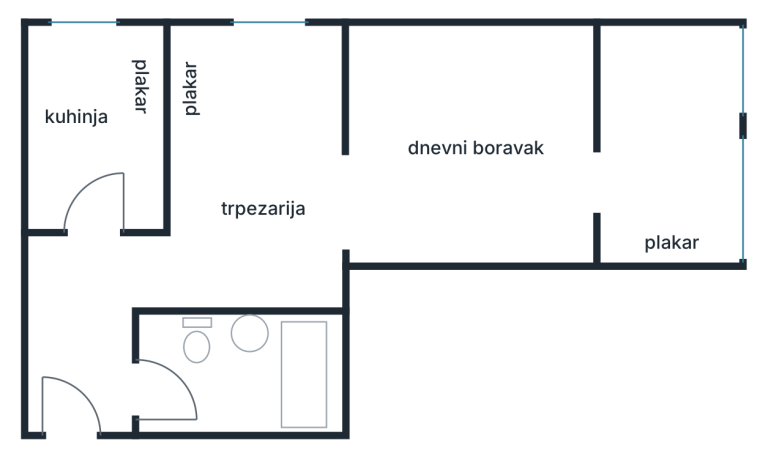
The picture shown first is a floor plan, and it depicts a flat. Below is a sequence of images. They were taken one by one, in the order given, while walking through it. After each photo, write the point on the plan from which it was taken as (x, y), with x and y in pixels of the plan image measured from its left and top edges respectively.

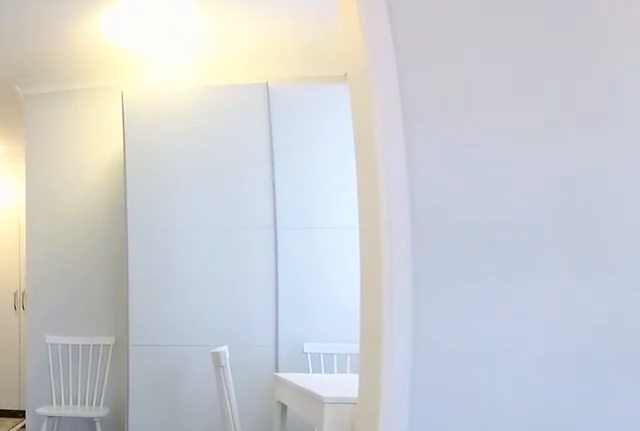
(480, 191)
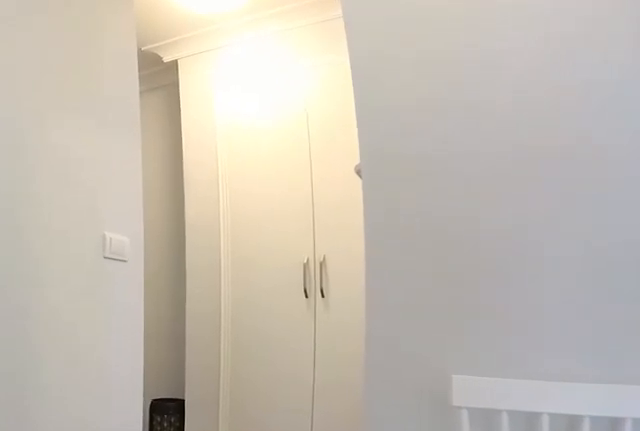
(270, 233)
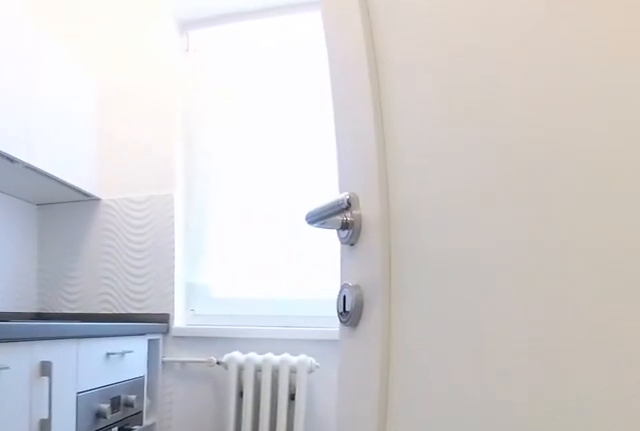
(97, 269)
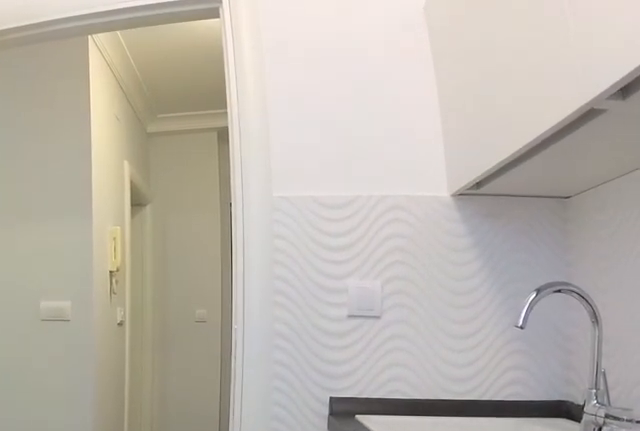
(97, 82)
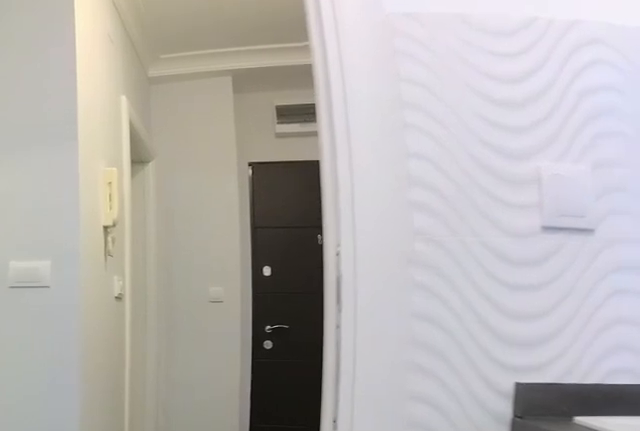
(97, 140)
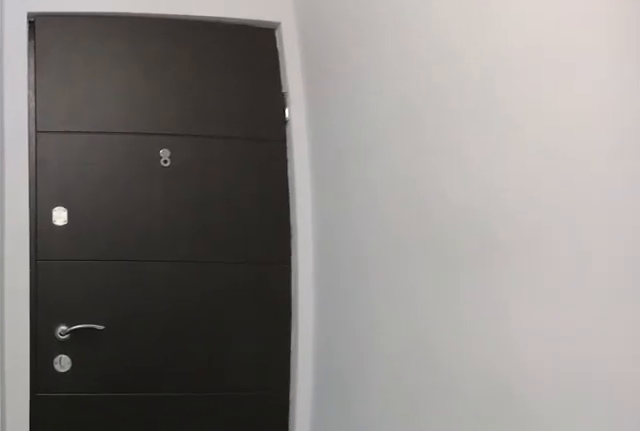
(94, 330)
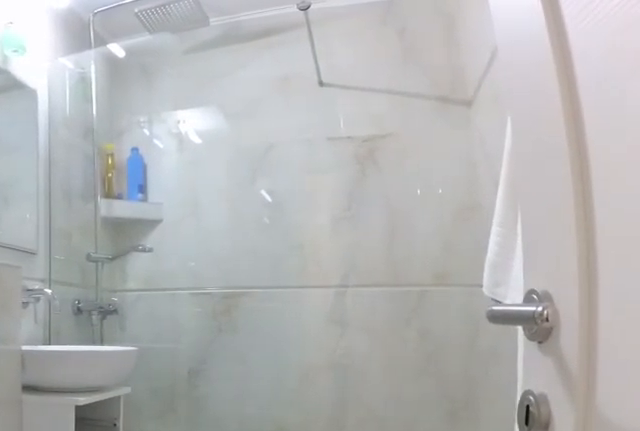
(132, 398)
